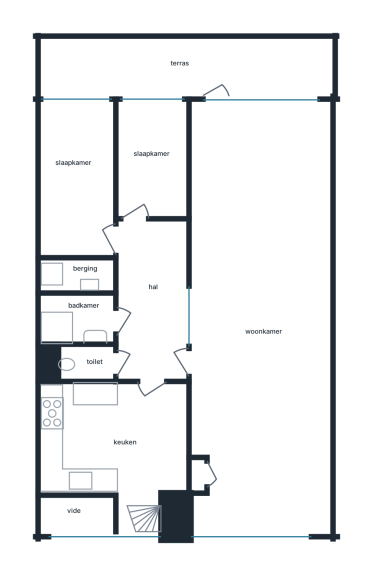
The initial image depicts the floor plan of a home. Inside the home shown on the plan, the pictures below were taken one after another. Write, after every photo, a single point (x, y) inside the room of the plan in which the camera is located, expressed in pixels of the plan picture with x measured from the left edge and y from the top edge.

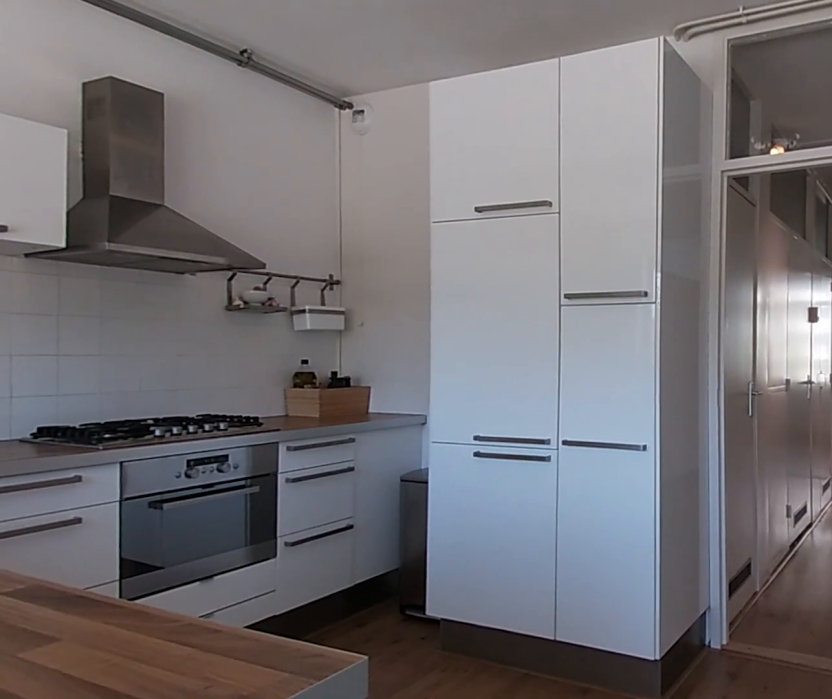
(115, 441)
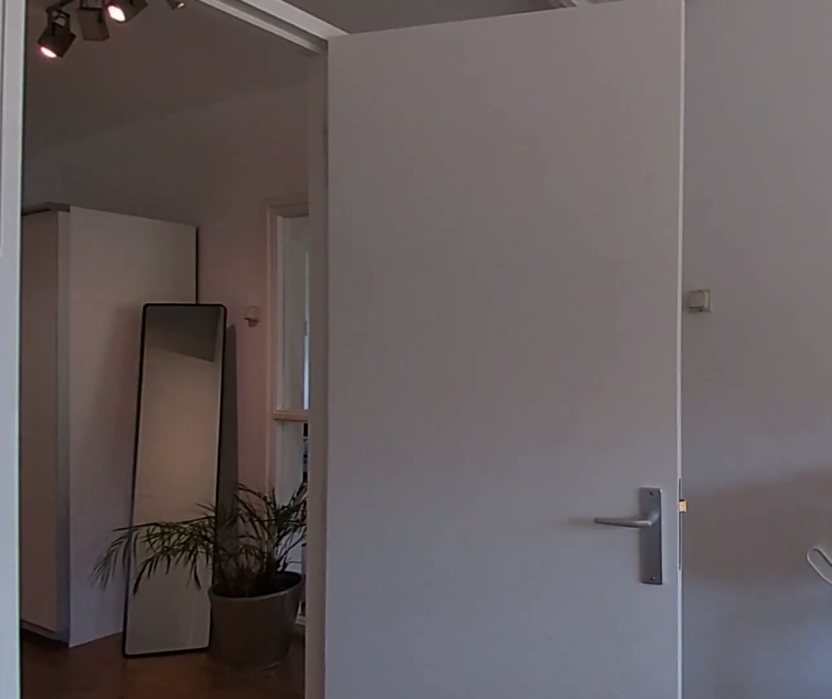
(115, 441)
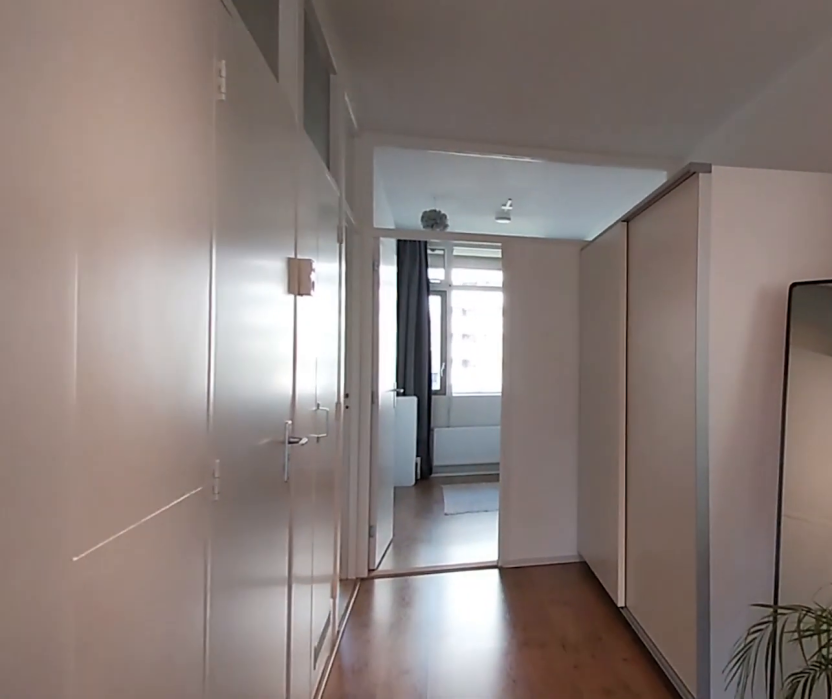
(152, 301)
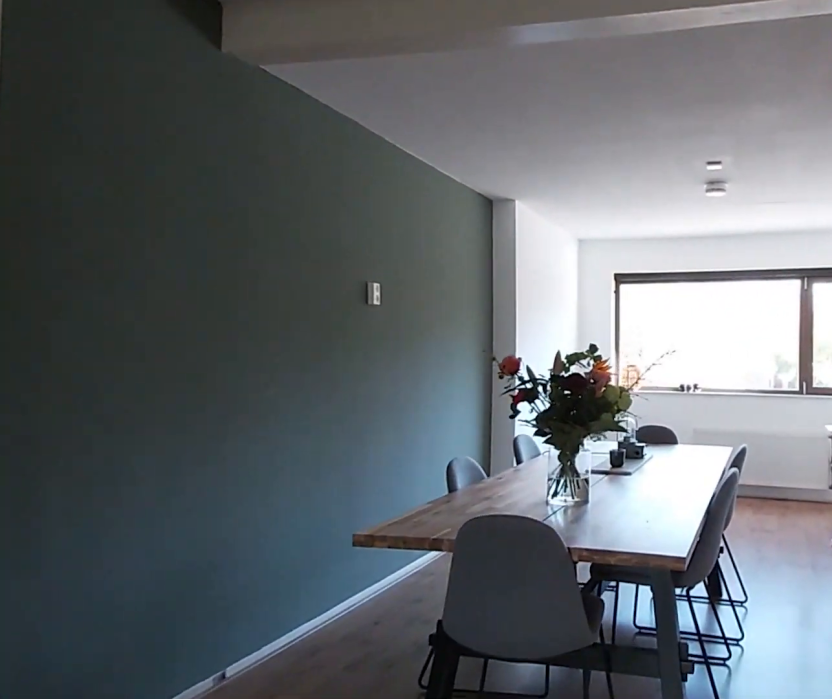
(268, 209)
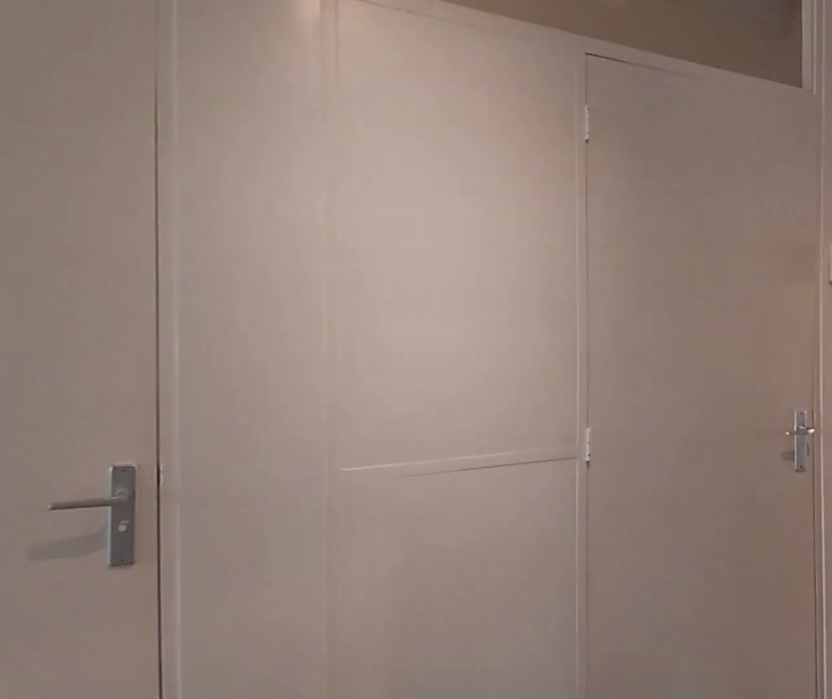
(152, 301)
